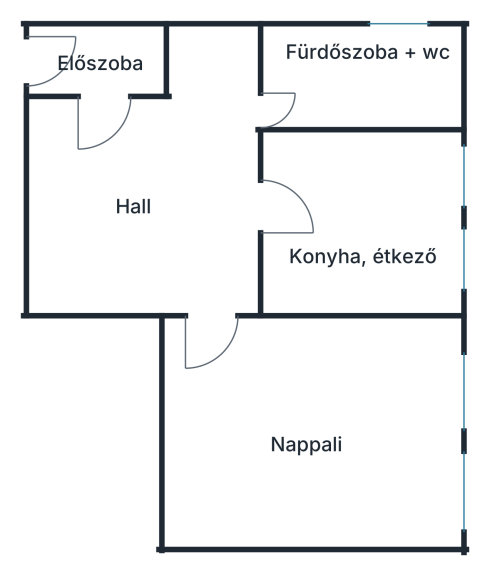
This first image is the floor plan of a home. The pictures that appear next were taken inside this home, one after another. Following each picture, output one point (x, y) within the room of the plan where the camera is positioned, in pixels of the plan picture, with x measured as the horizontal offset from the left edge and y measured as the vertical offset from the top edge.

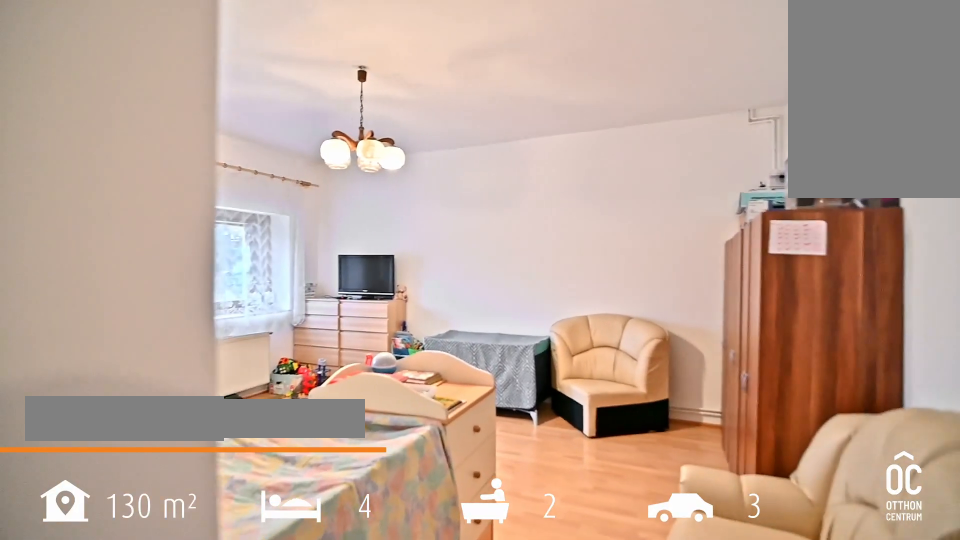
(314, 446)
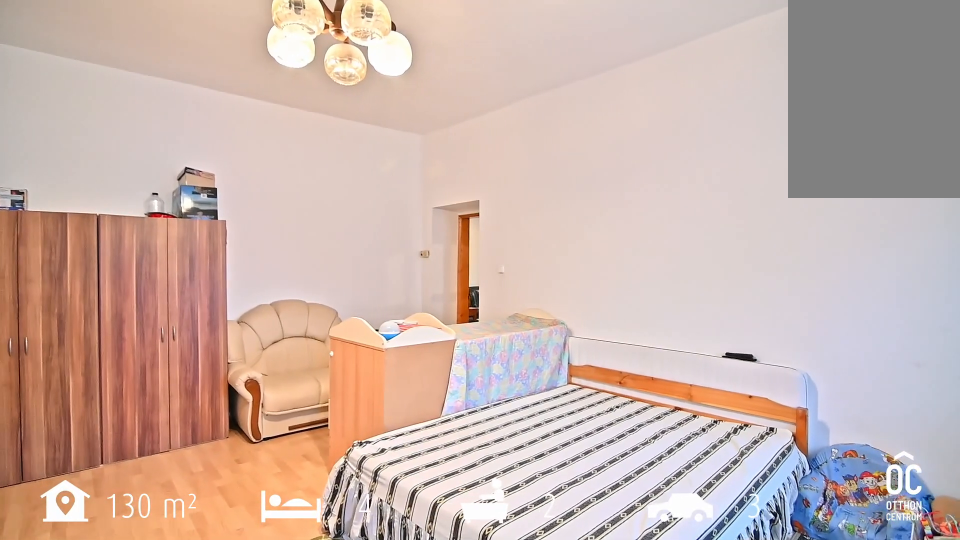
(314, 446)
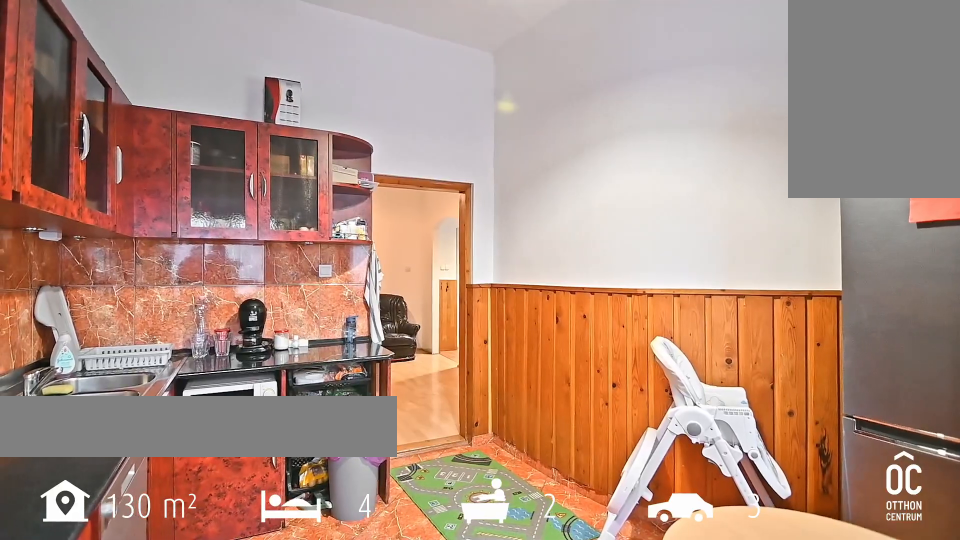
(352, 230)
